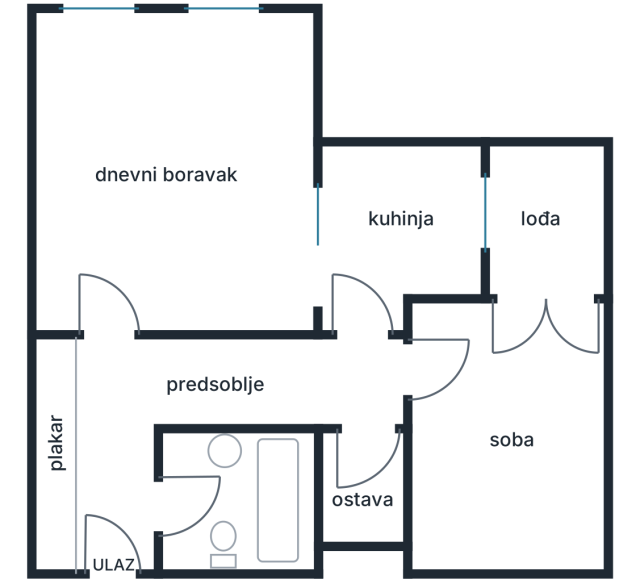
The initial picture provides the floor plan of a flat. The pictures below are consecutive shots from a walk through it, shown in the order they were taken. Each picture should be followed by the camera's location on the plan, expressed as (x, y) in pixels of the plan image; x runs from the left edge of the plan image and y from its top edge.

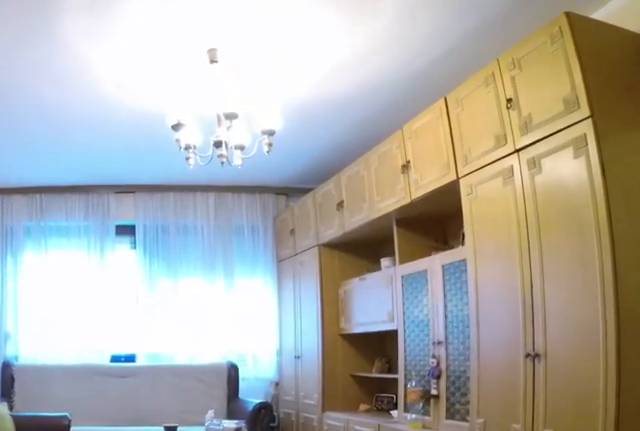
(109, 306)
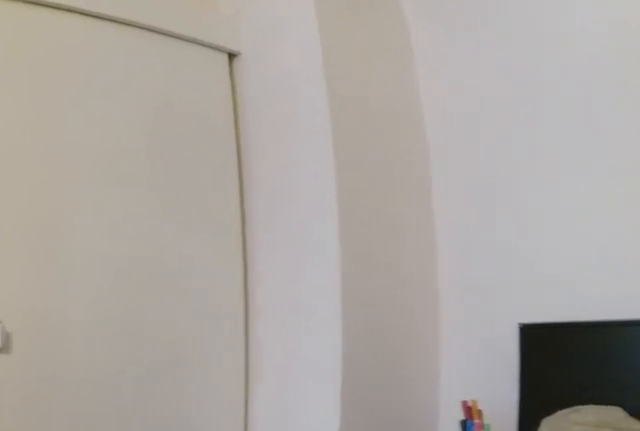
(190, 250)
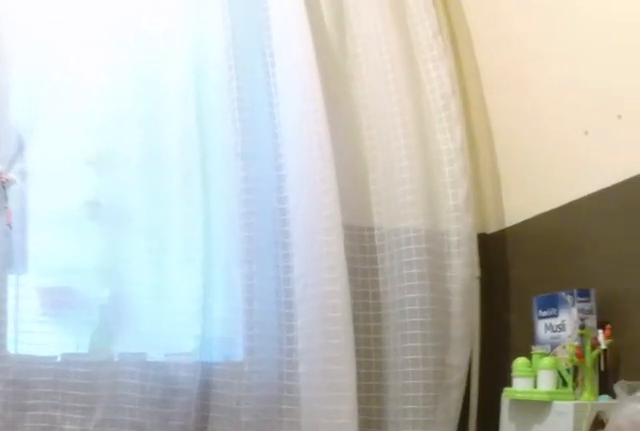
(333, 249)
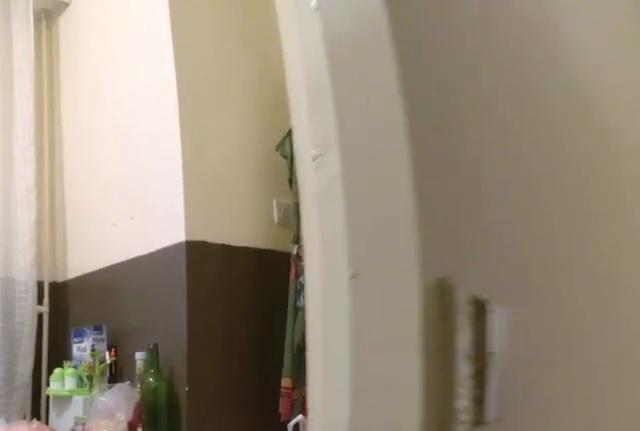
(295, 252)
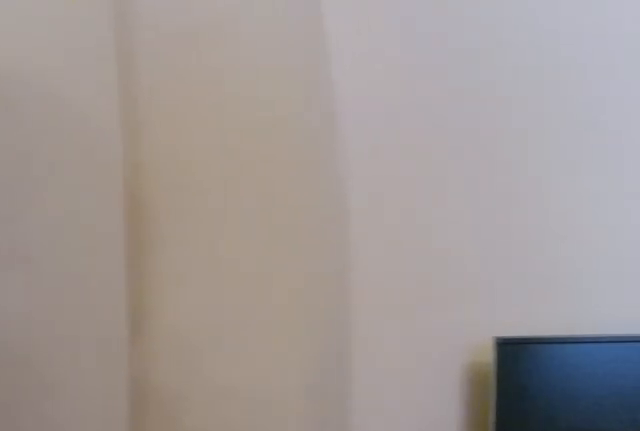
(269, 240)
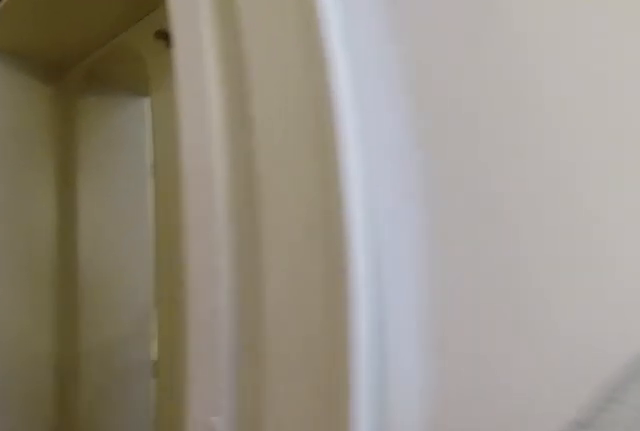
(116, 293)
